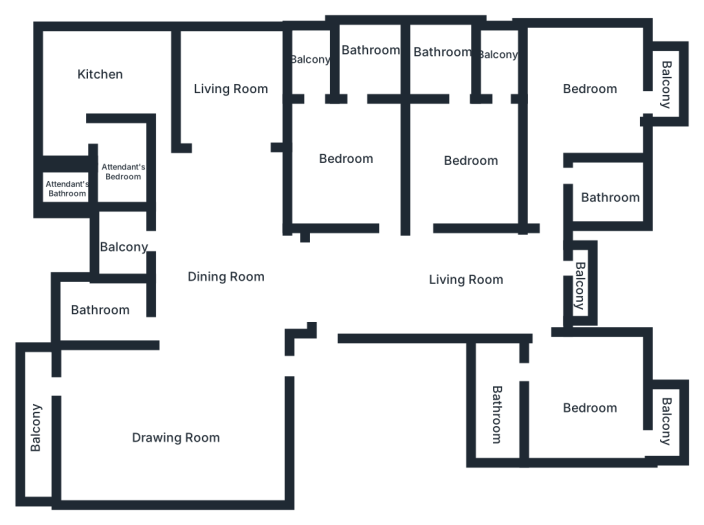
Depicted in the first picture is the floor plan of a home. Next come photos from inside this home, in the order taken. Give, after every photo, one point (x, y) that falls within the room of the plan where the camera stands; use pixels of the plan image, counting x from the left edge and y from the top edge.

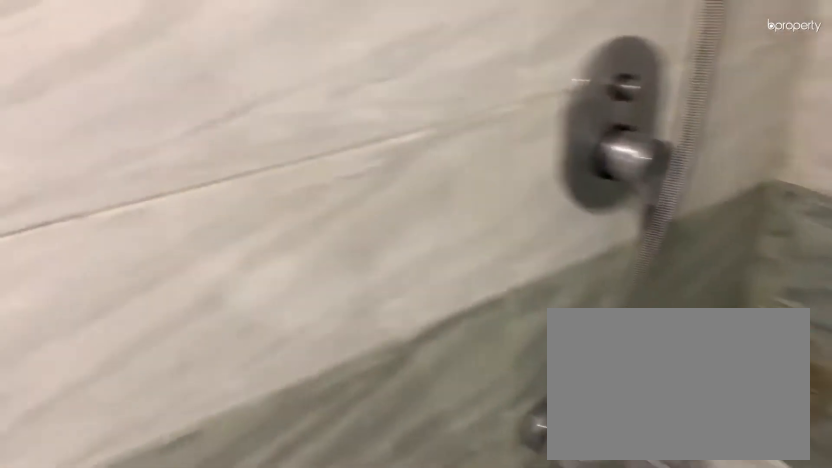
(110, 313)
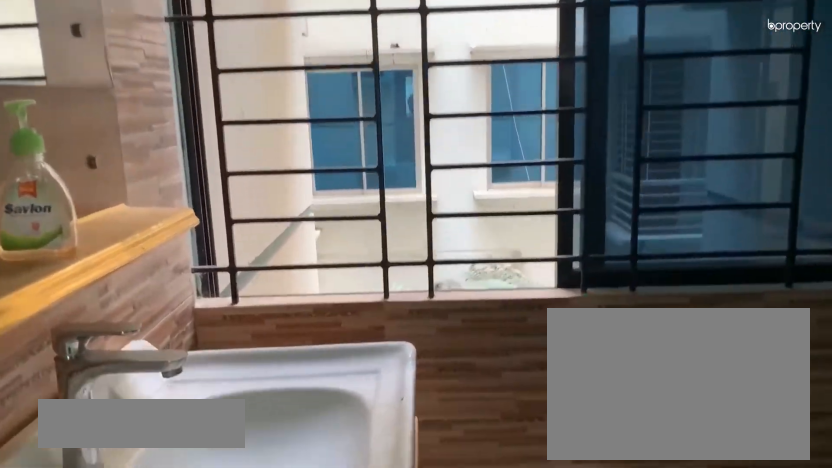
(120, 245)
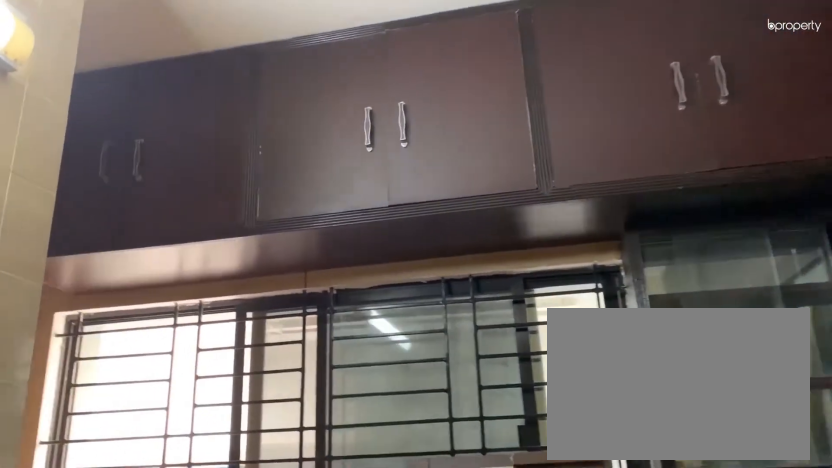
(96, 69)
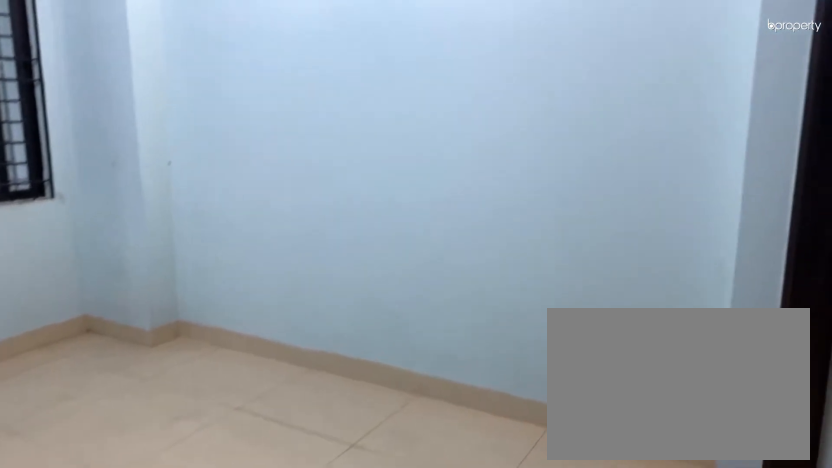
(224, 75)
